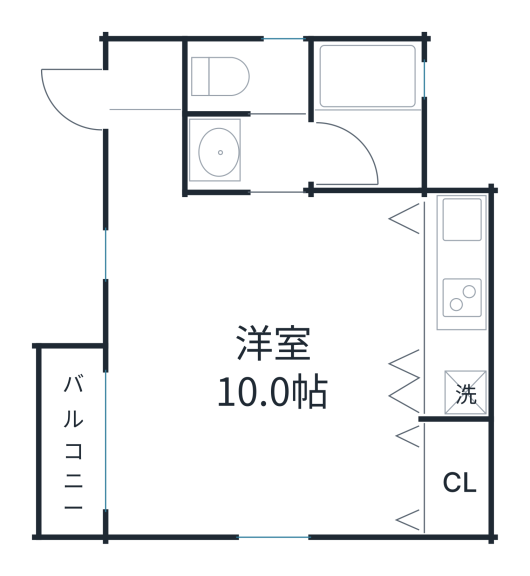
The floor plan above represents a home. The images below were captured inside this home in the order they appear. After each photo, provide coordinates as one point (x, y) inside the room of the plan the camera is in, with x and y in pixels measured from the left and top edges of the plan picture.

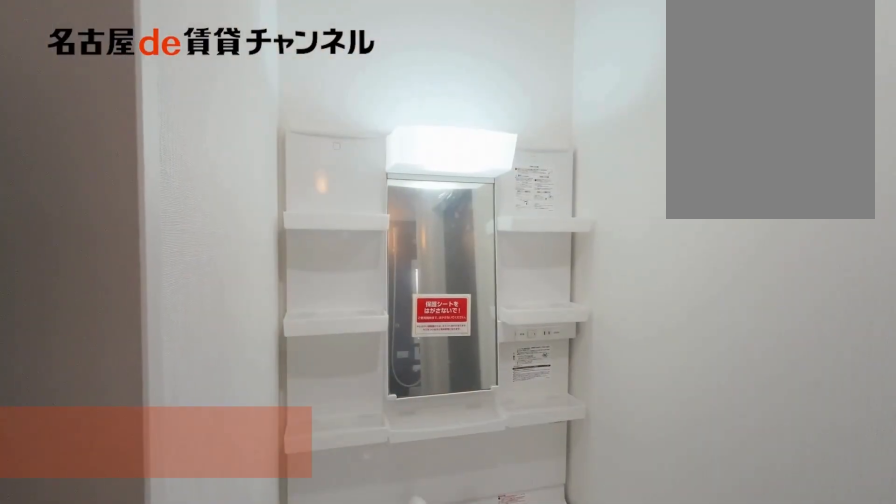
(246, 155)
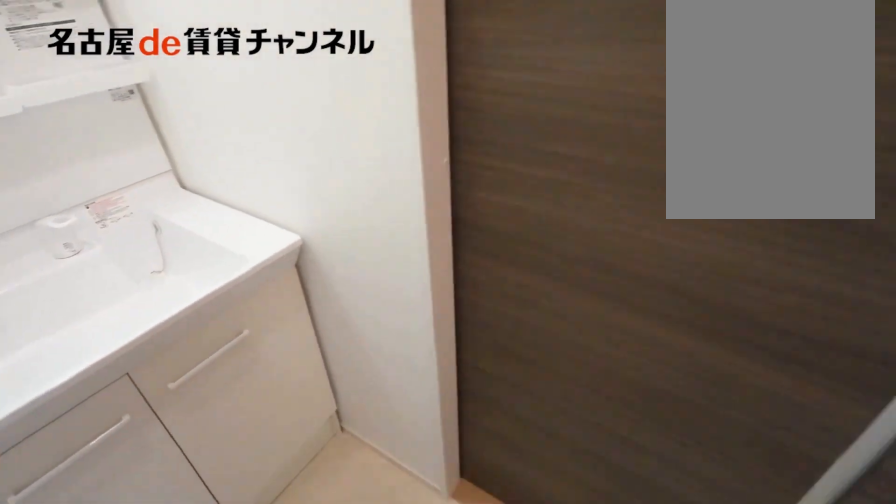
(246, 155)
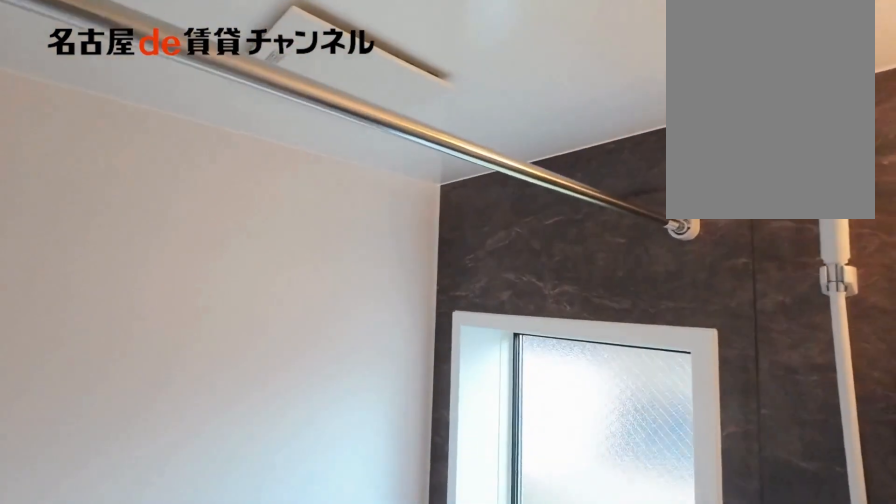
(367, 113)
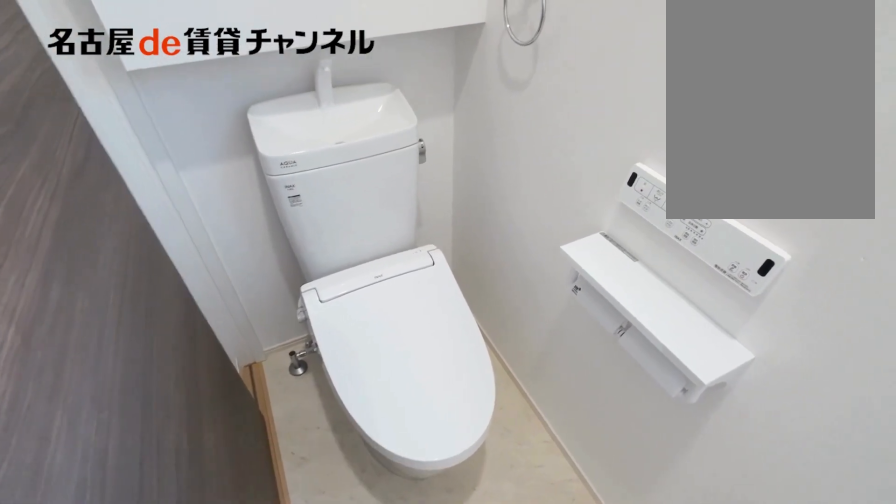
(247, 77)
